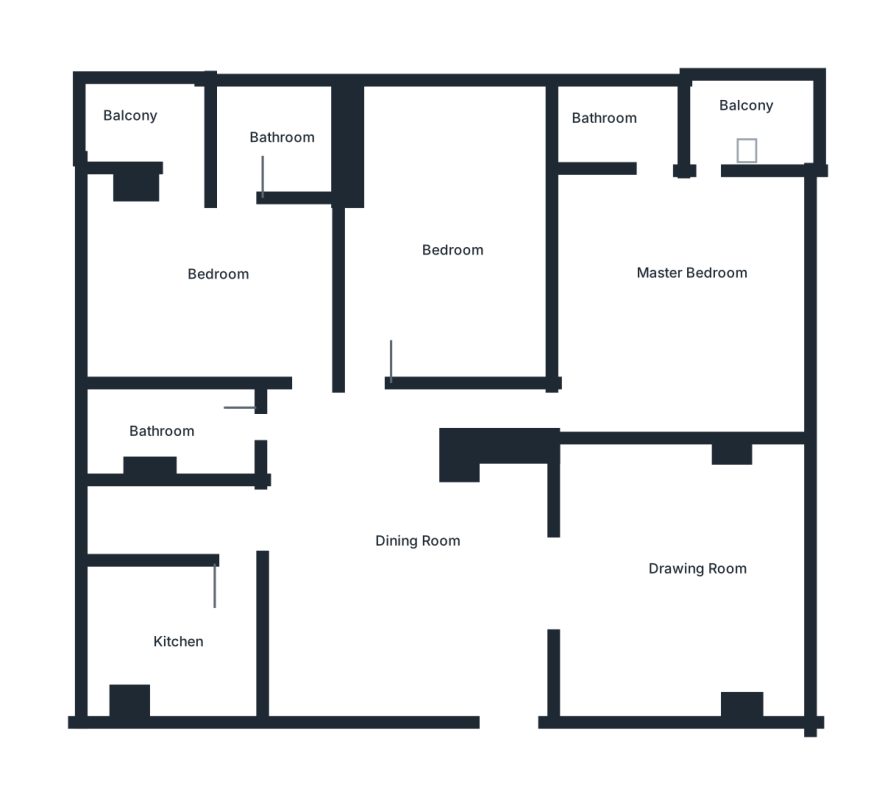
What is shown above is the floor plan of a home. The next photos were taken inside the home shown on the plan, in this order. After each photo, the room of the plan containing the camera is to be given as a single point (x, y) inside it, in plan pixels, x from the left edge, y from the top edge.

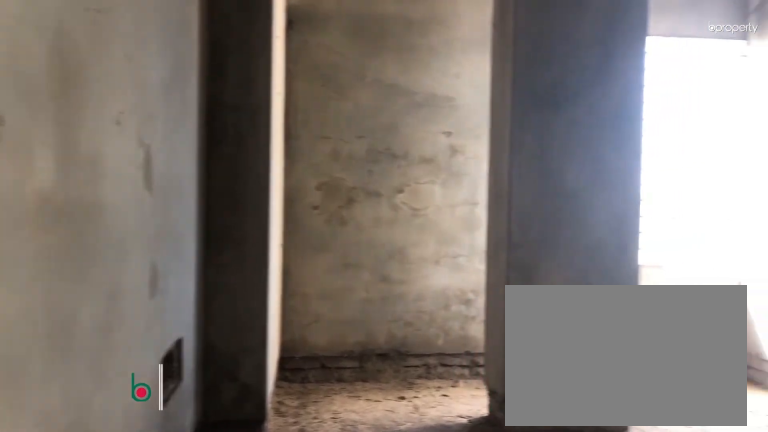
(466, 235)
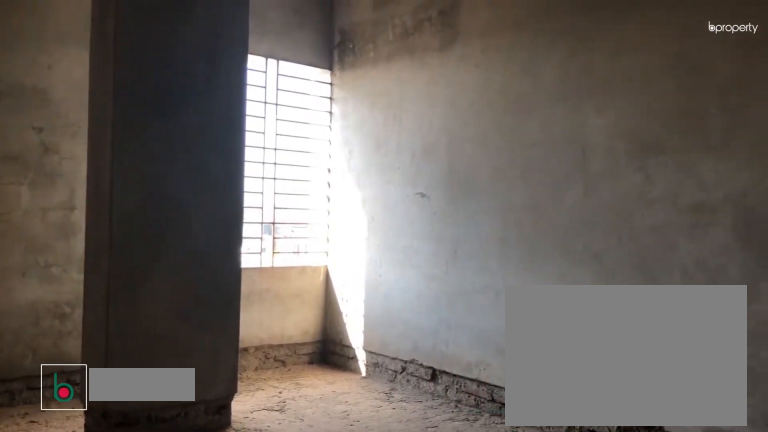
(466, 235)
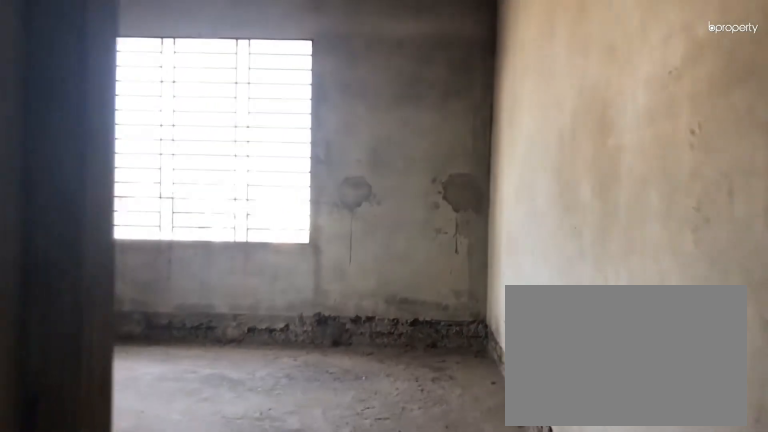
(590, 392)
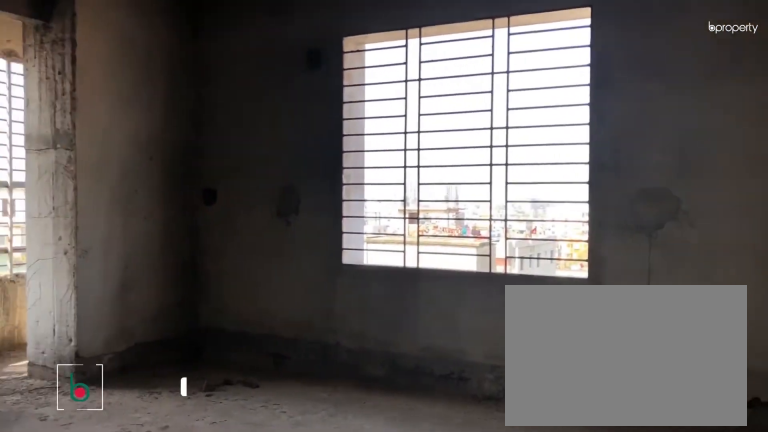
(692, 279)
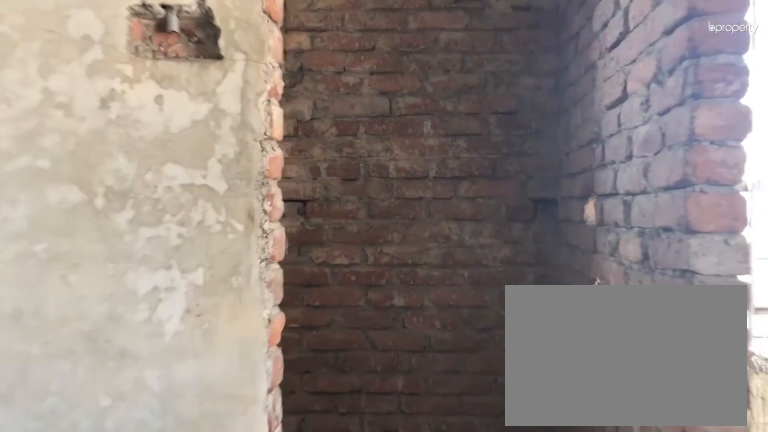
(660, 188)
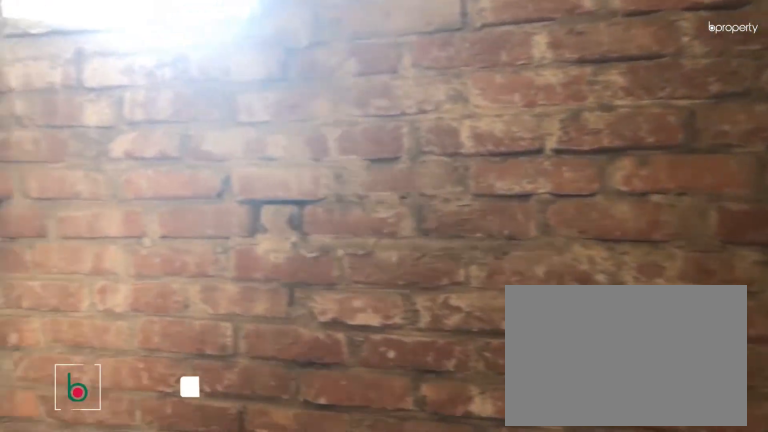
(621, 123)
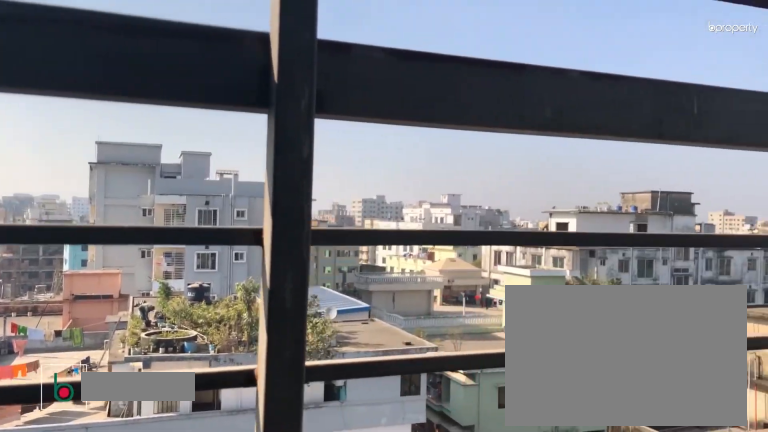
(748, 121)
